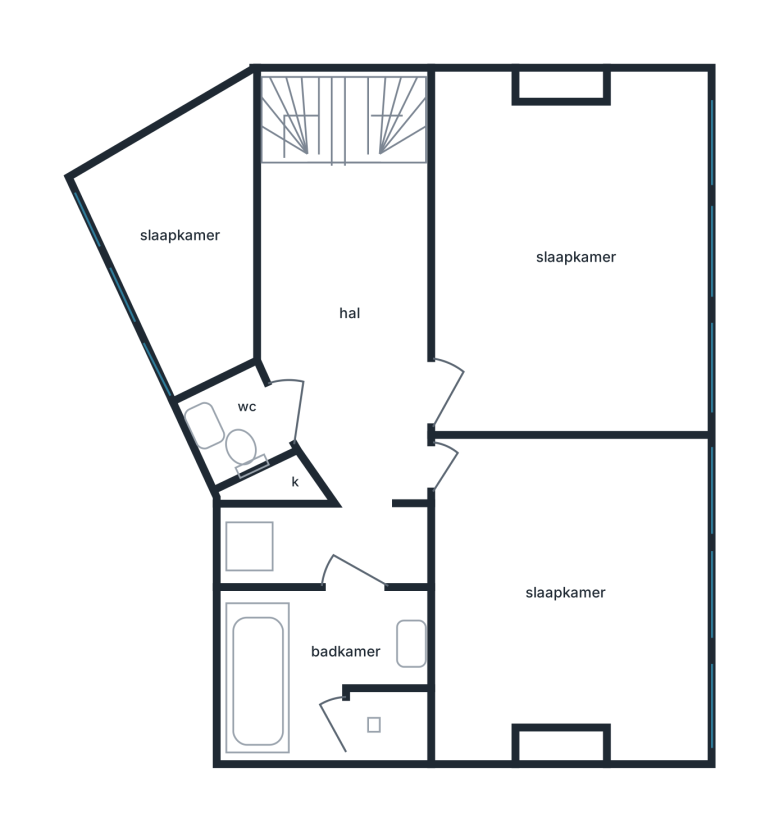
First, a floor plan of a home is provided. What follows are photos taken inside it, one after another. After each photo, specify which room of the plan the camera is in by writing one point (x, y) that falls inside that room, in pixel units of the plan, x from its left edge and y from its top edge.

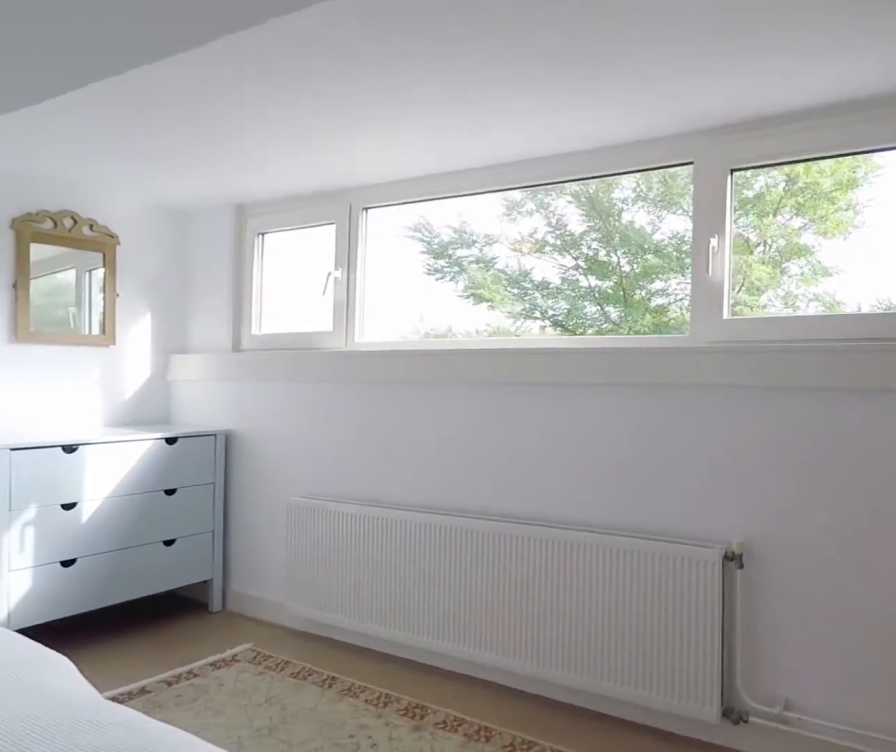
(569, 257)
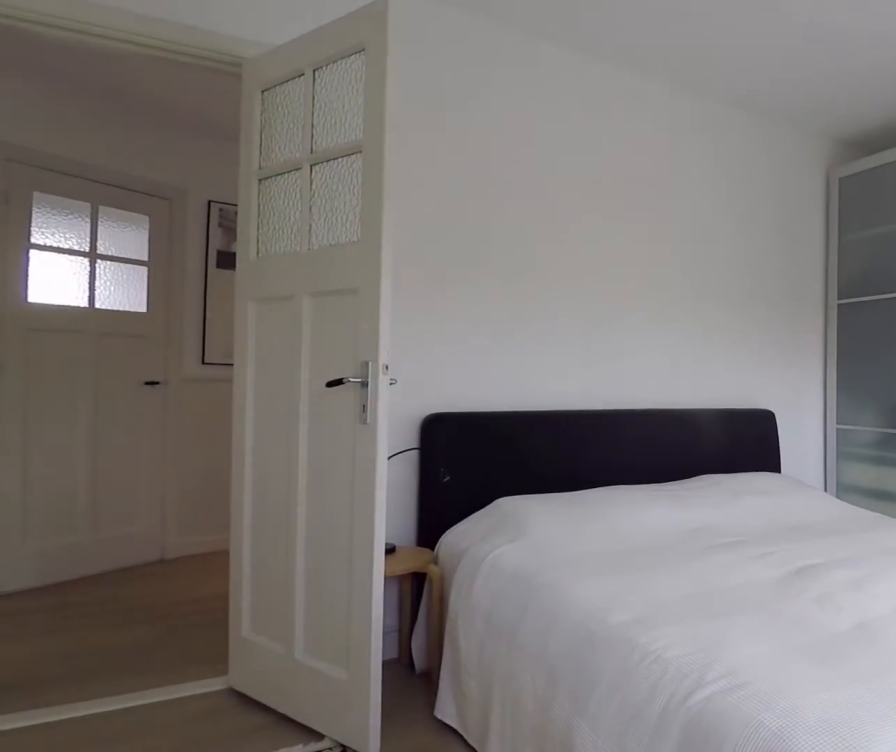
(569, 257)
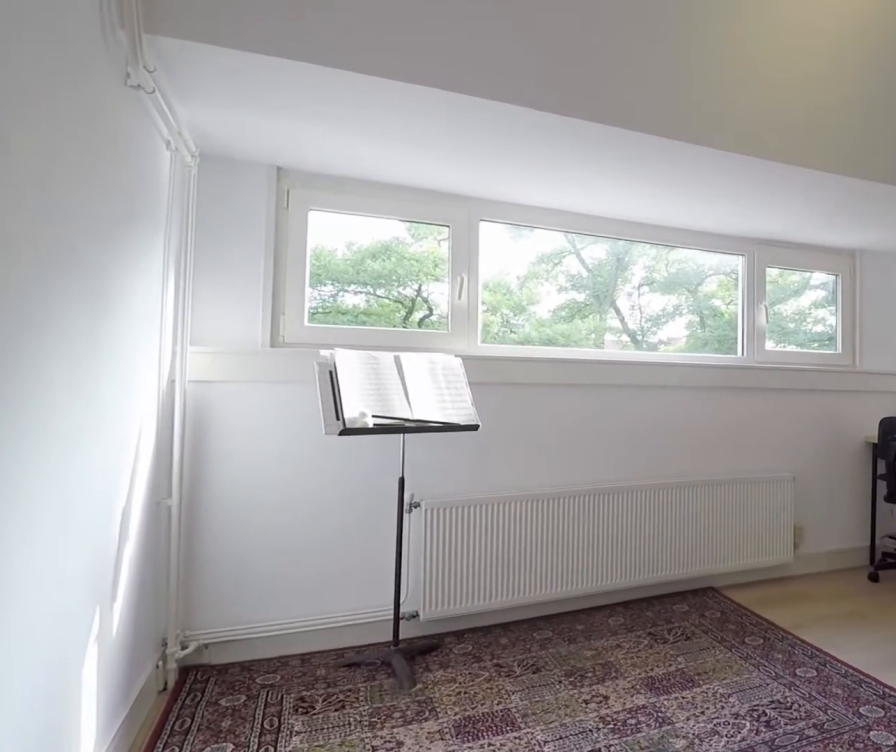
(569, 592)
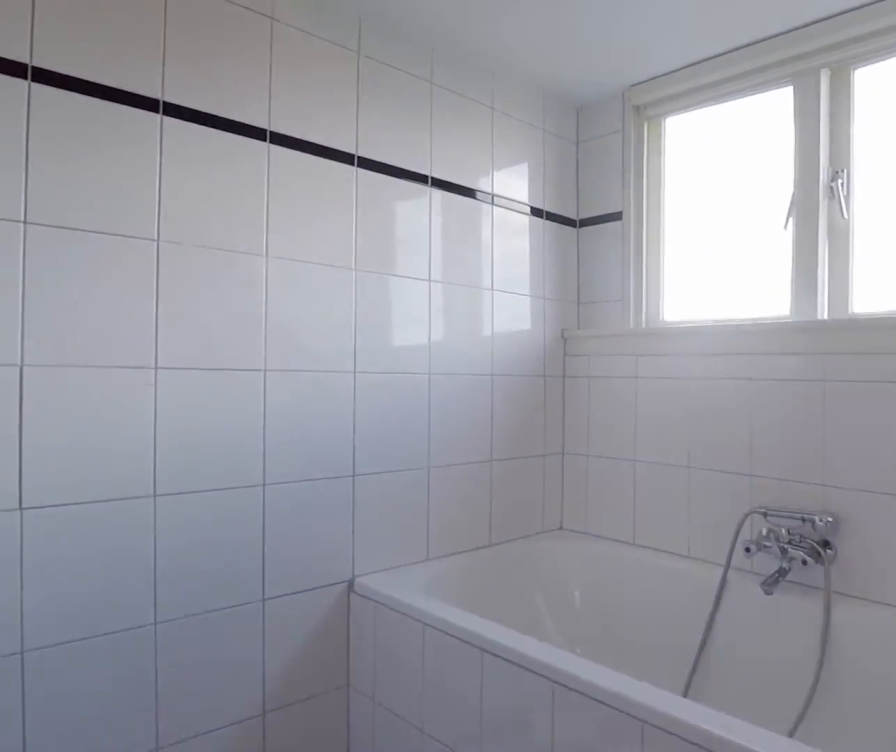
(329, 660)
